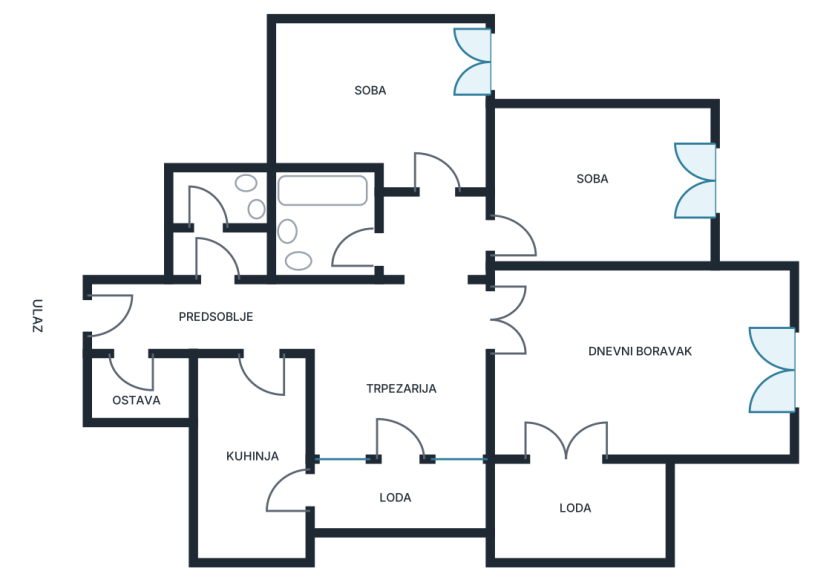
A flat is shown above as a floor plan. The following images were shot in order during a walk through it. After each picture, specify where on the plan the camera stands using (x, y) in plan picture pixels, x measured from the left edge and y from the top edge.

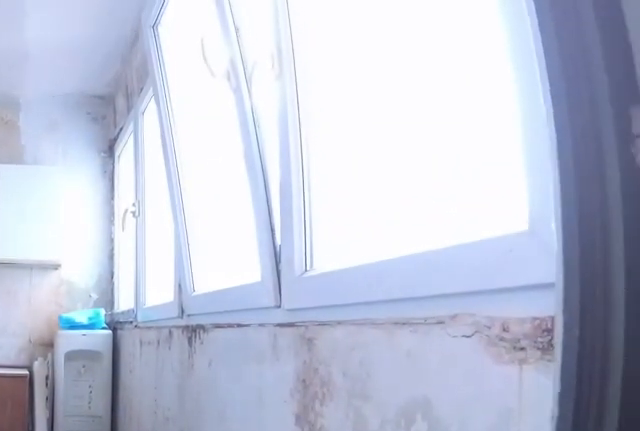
(297, 509)
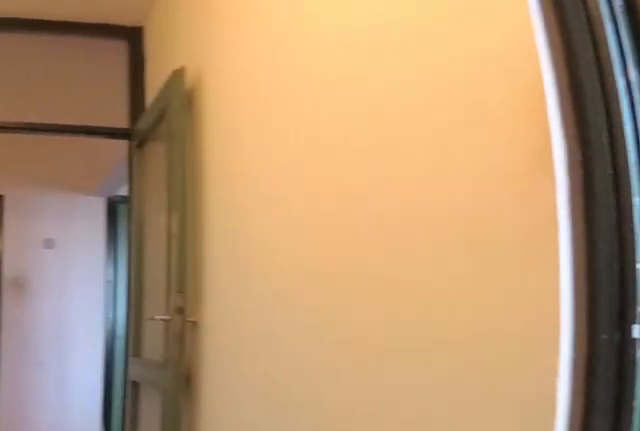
(260, 529)
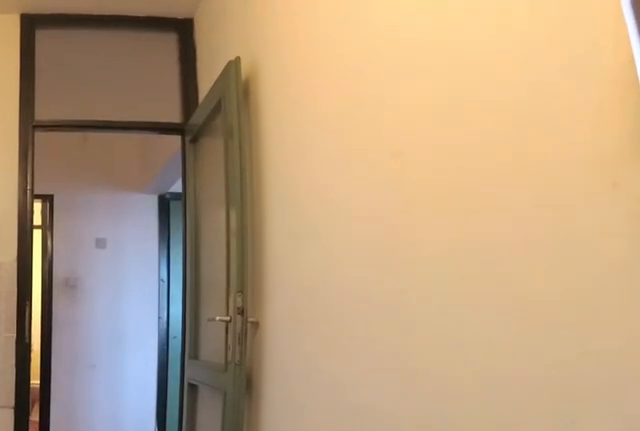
(257, 531)
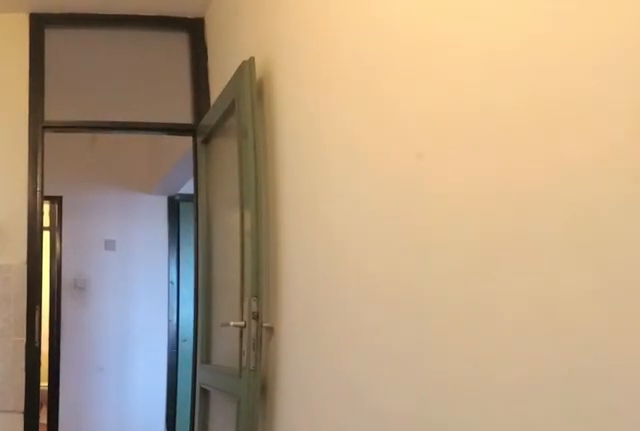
(256, 533)
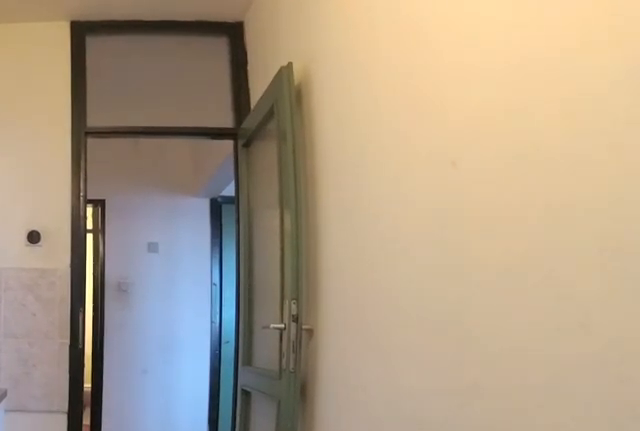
(255, 537)
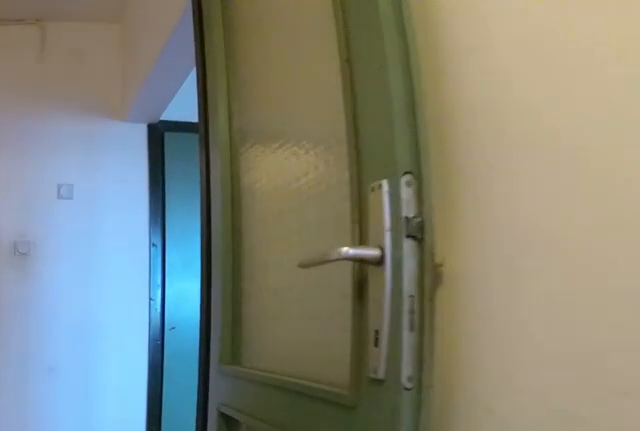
(261, 457)
